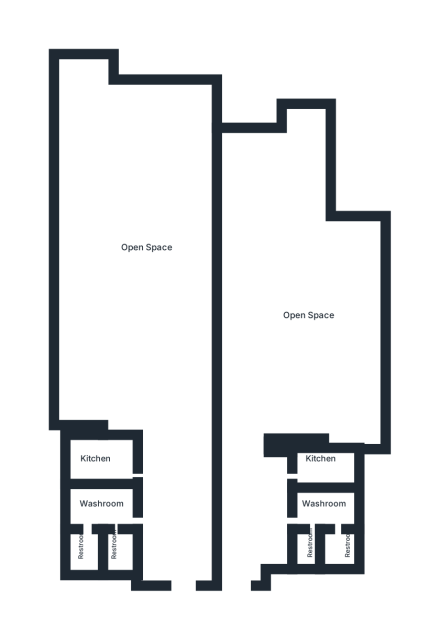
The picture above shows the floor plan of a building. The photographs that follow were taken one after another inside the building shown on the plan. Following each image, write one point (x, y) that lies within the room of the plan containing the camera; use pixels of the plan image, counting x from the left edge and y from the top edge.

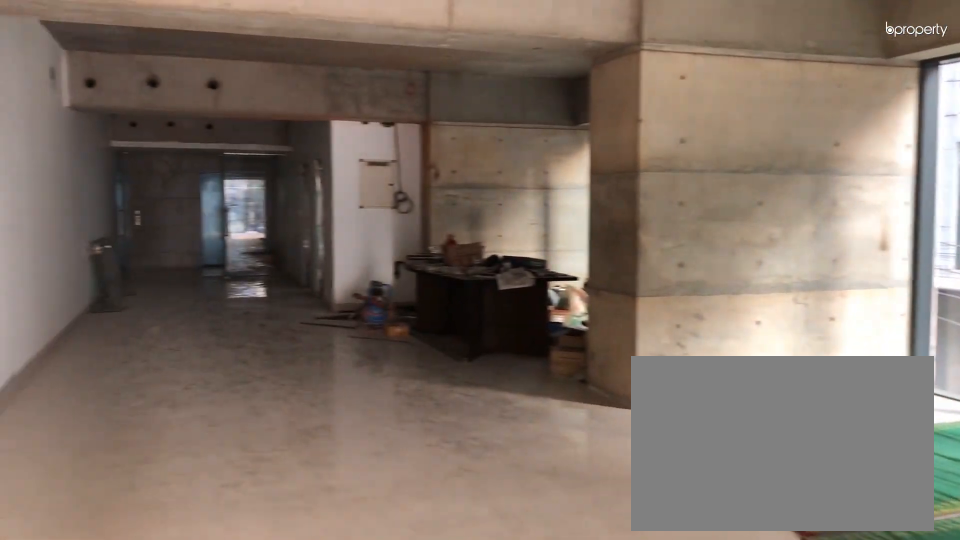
(145, 223)
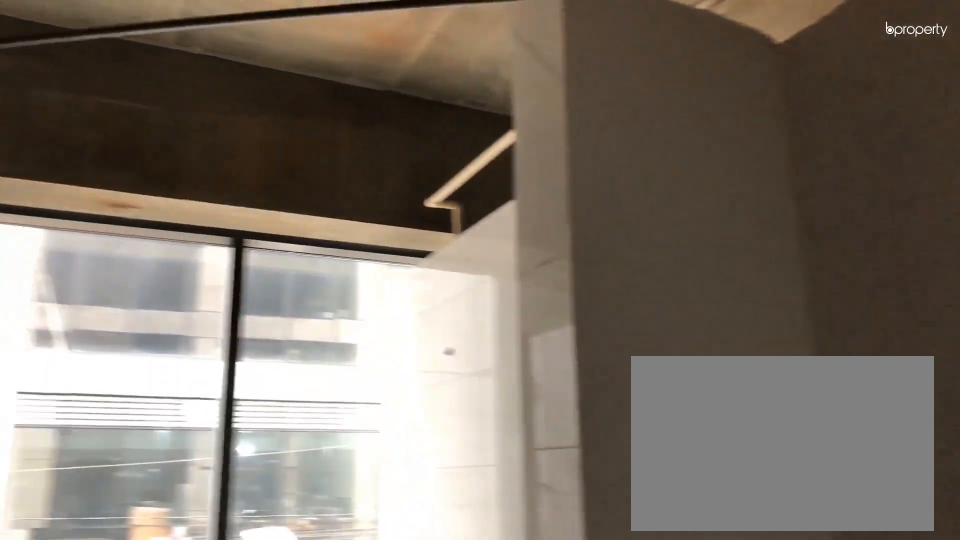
(110, 514)
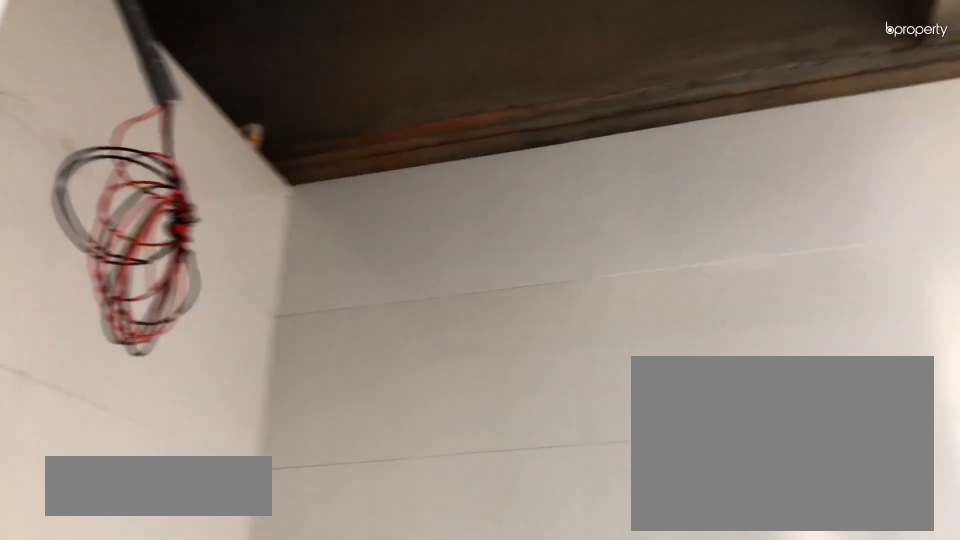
(85, 549)
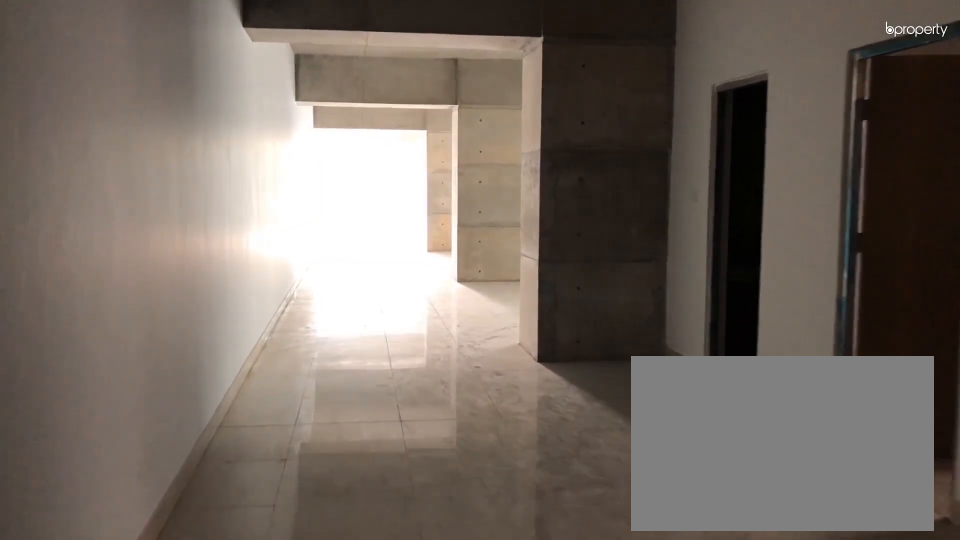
(246, 544)
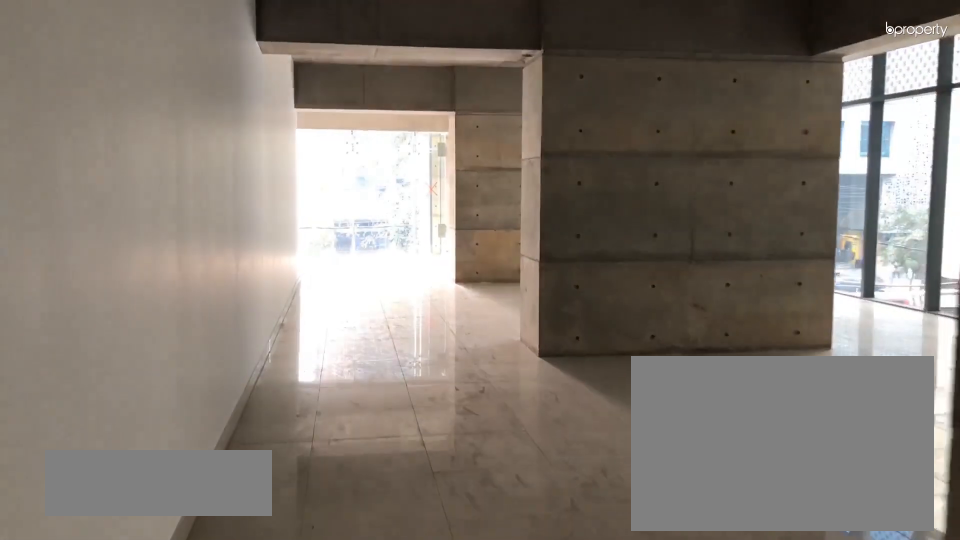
(255, 360)
